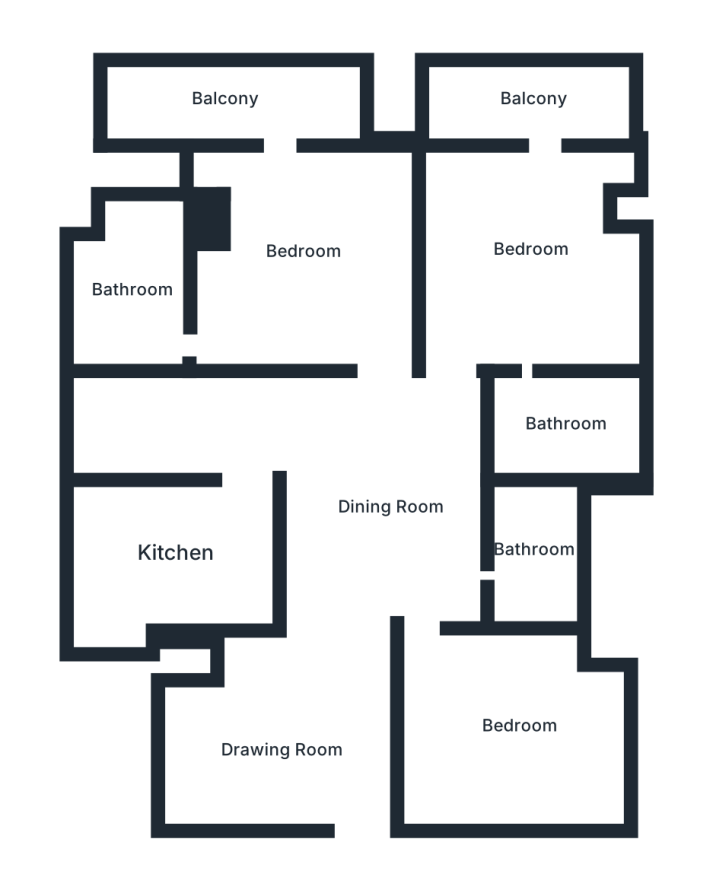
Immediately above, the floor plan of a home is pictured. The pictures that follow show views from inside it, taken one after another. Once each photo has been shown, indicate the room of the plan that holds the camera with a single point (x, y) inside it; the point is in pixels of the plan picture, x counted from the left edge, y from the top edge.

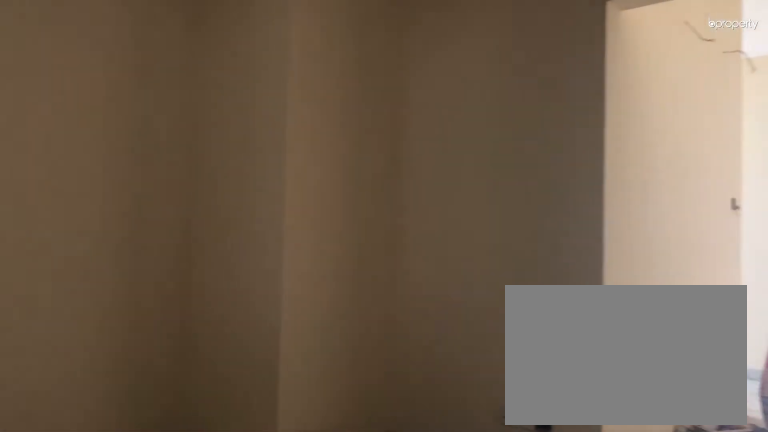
(289, 748)
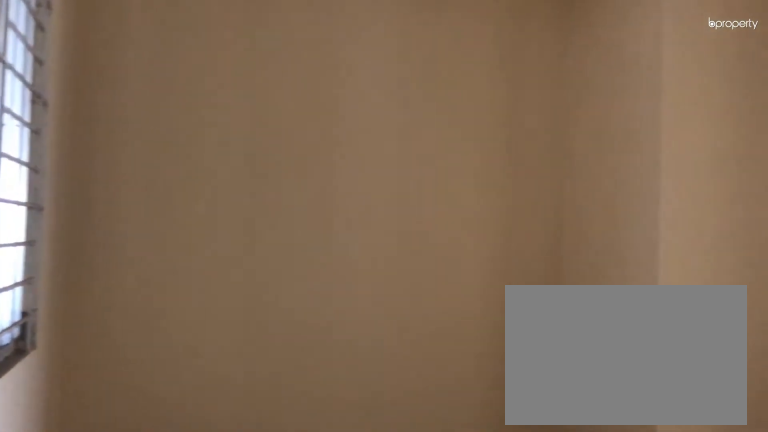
(289, 748)
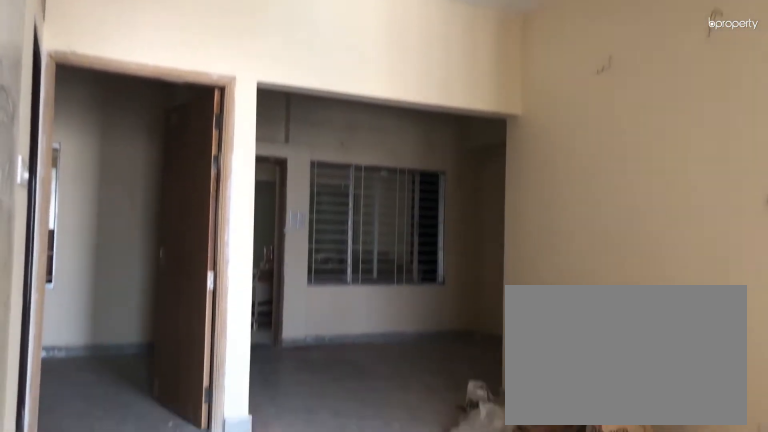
(388, 506)
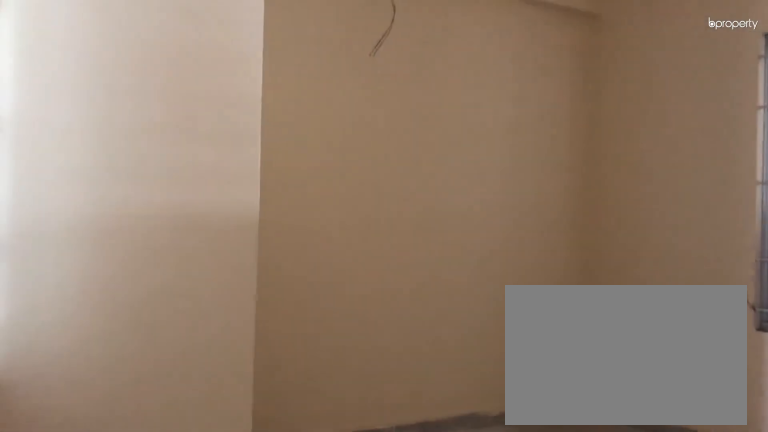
(520, 729)
